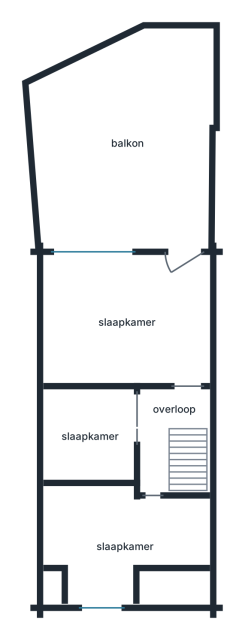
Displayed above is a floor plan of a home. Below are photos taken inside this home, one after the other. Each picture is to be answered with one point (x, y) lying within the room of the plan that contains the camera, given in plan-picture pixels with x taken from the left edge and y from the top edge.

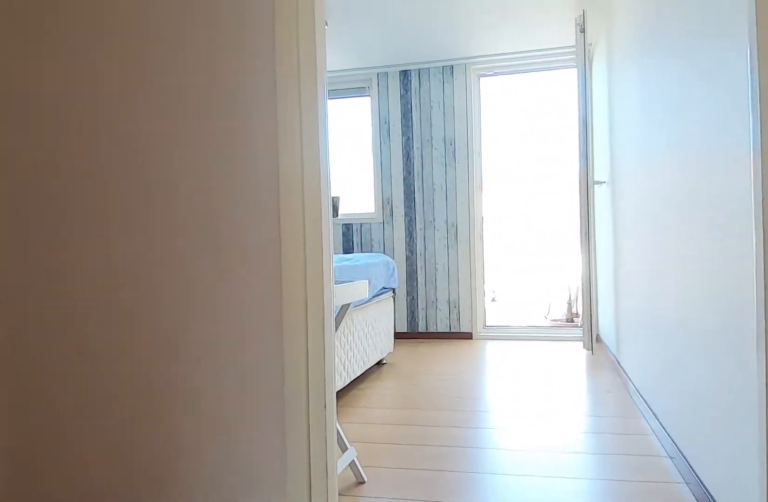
(164, 429)
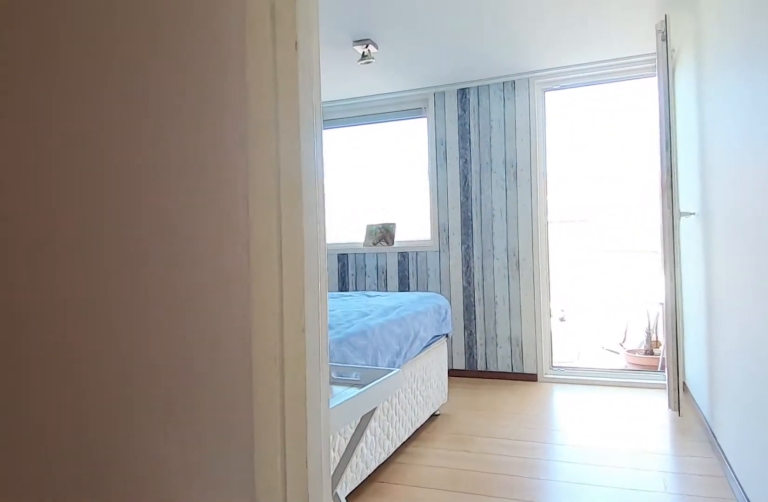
(164, 429)
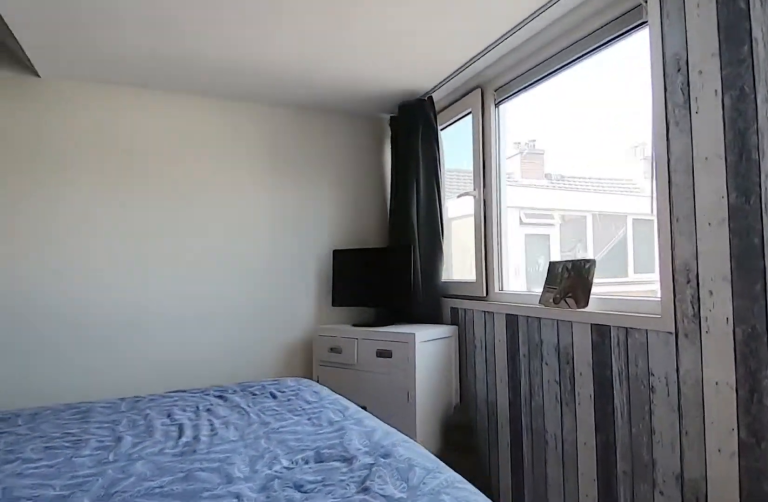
(127, 321)
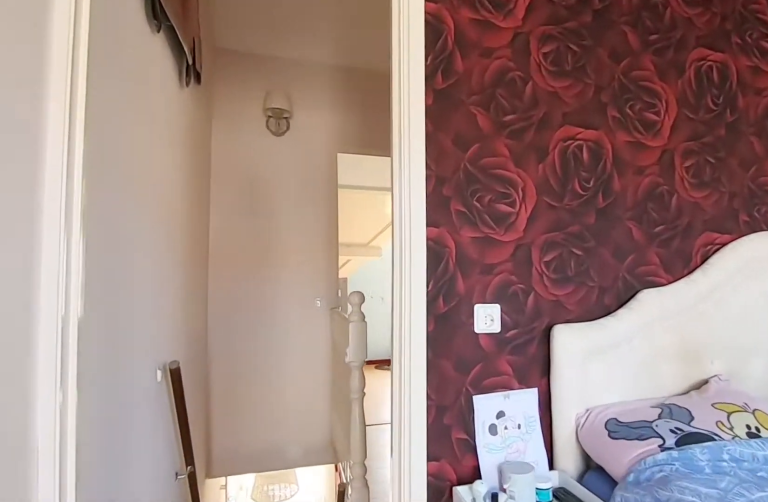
(127, 321)
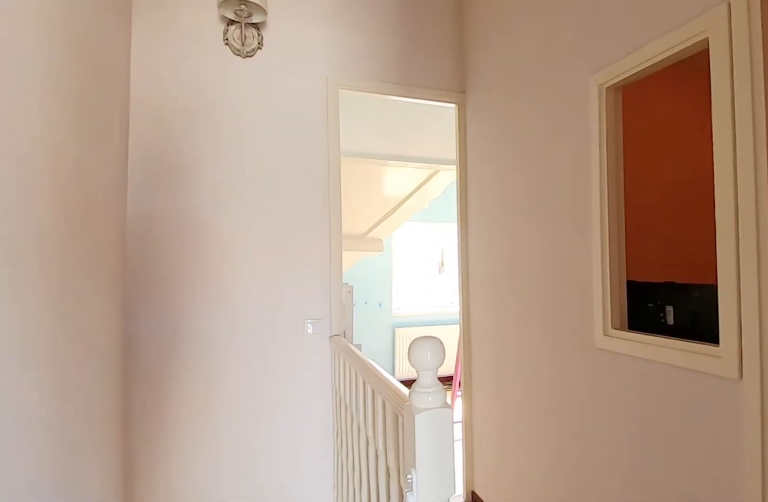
(164, 429)
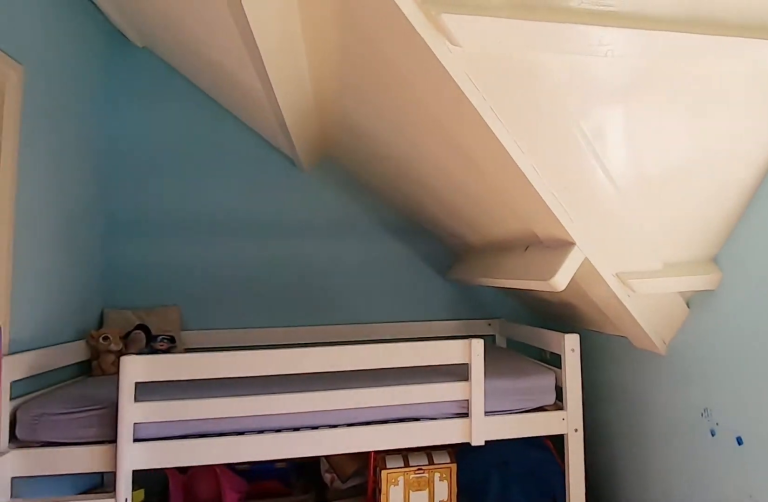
(120, 538)
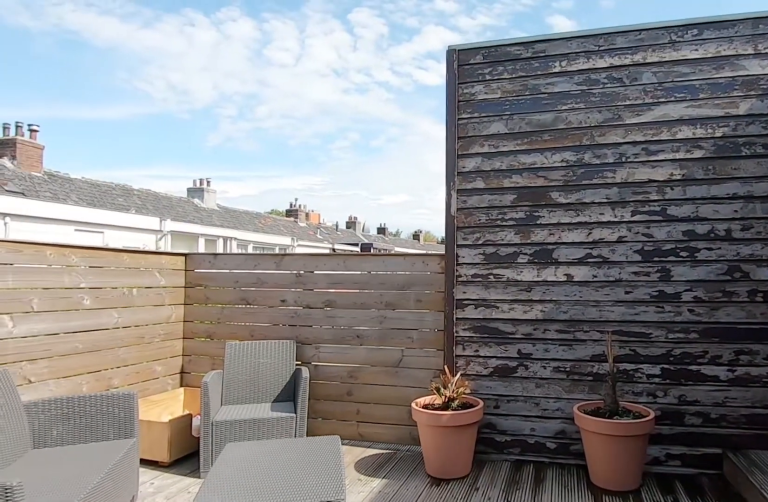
(125, 143)
